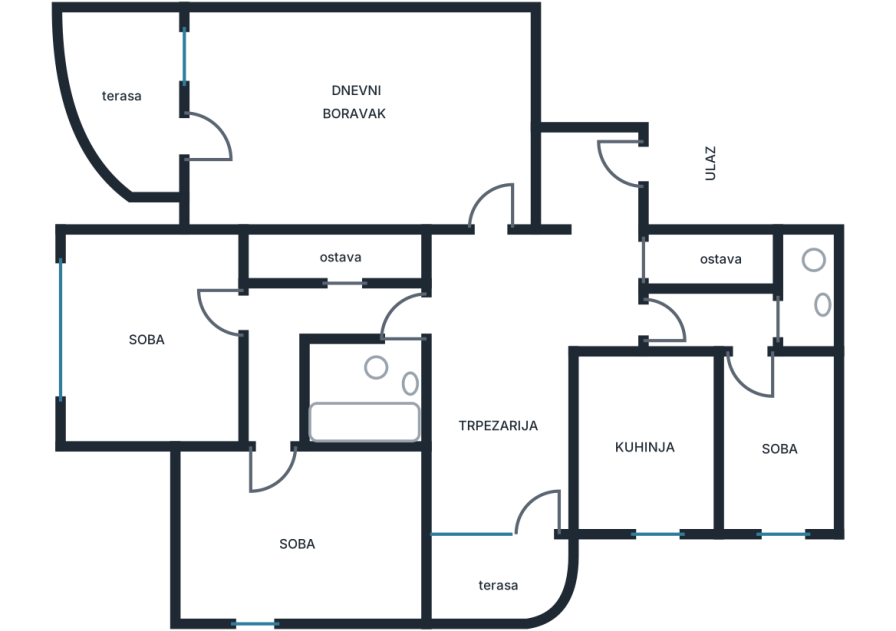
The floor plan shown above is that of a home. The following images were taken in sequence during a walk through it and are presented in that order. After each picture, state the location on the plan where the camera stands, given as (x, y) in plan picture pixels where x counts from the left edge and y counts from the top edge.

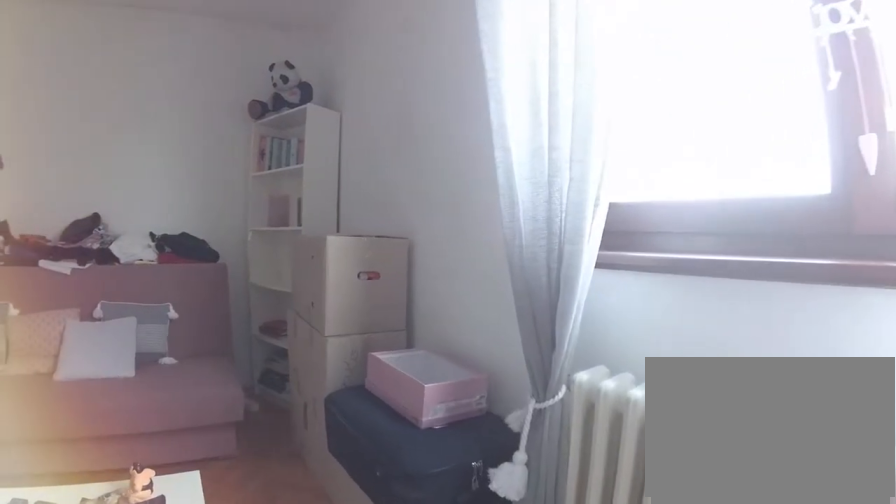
(262, 587)
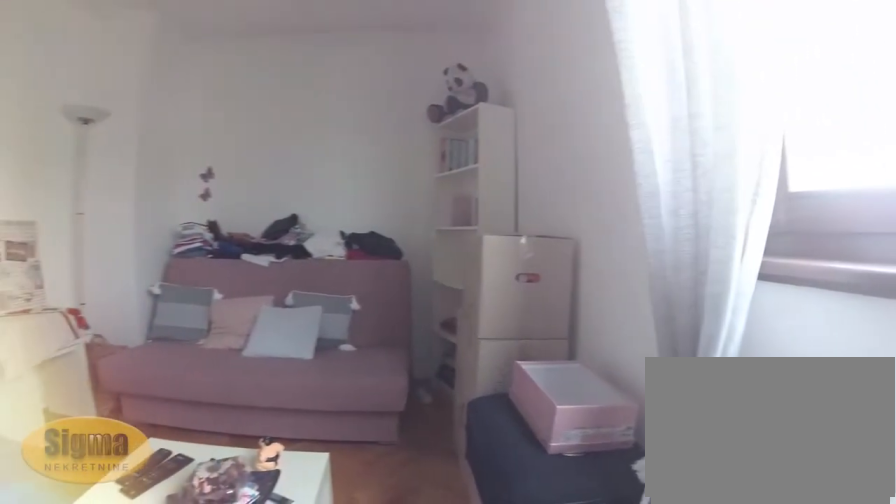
(275, 591)
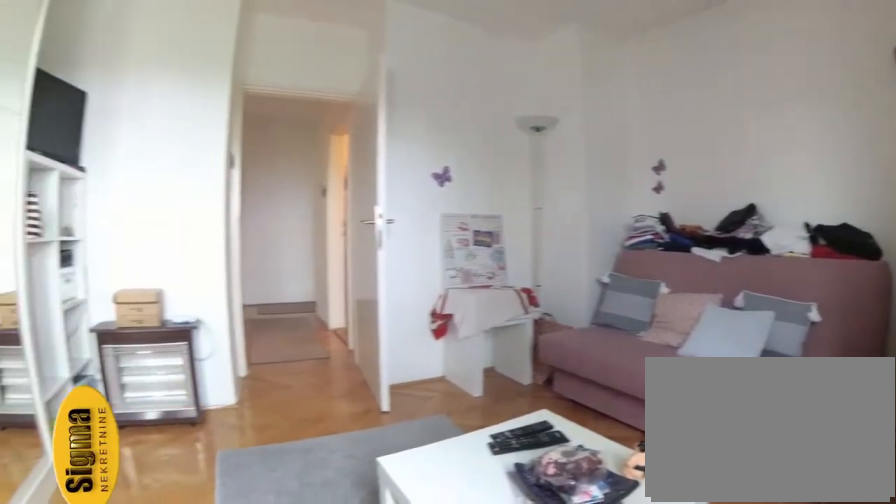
(283, 613)
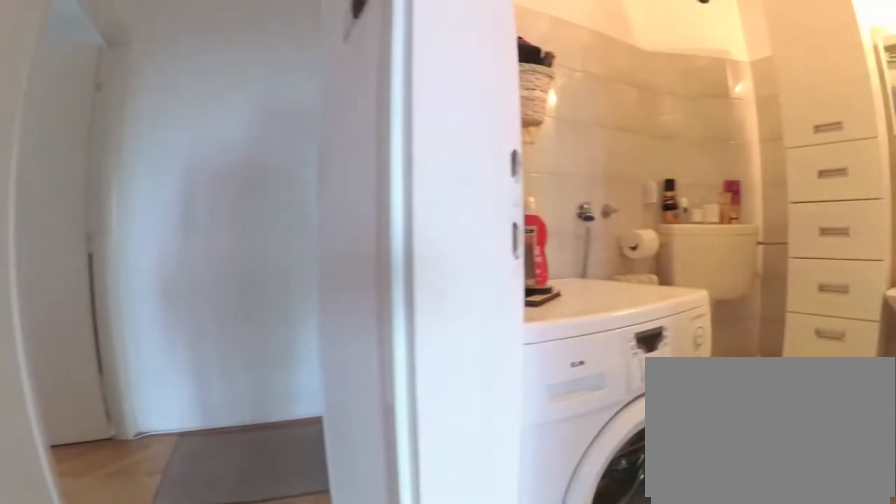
(264, 422)
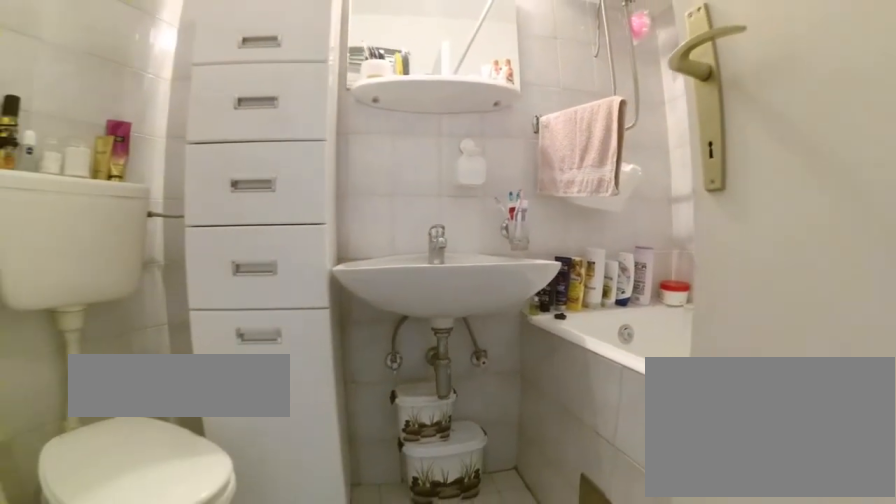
(298, 393)
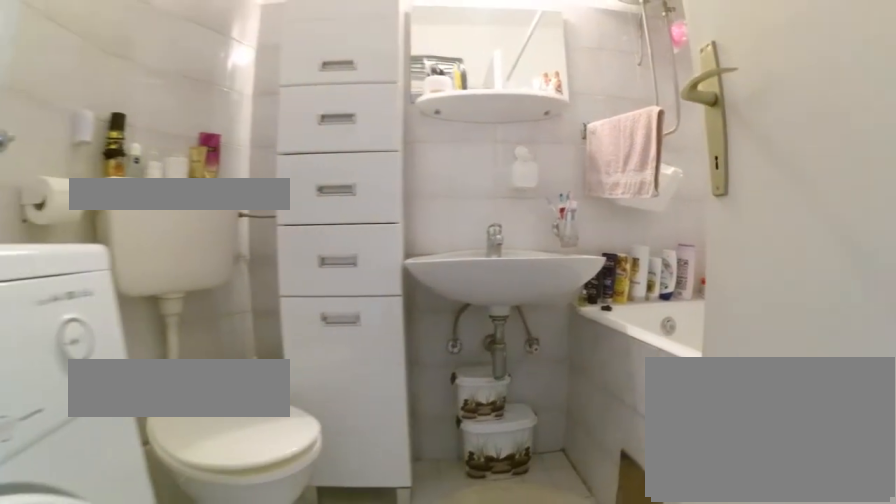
(289, 393)
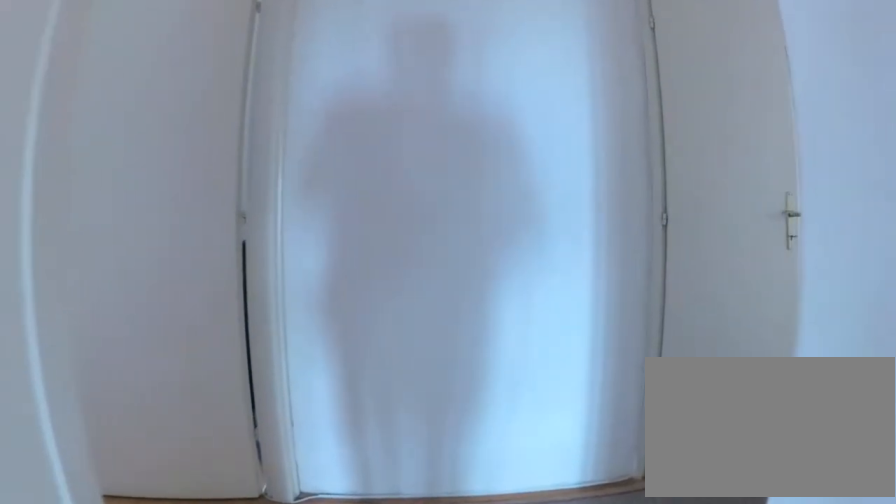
(273, 383)
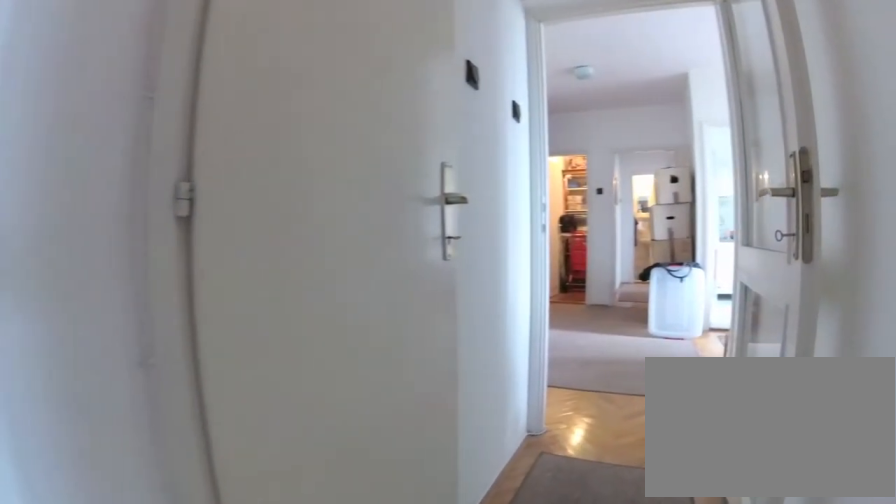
(264, 321)
